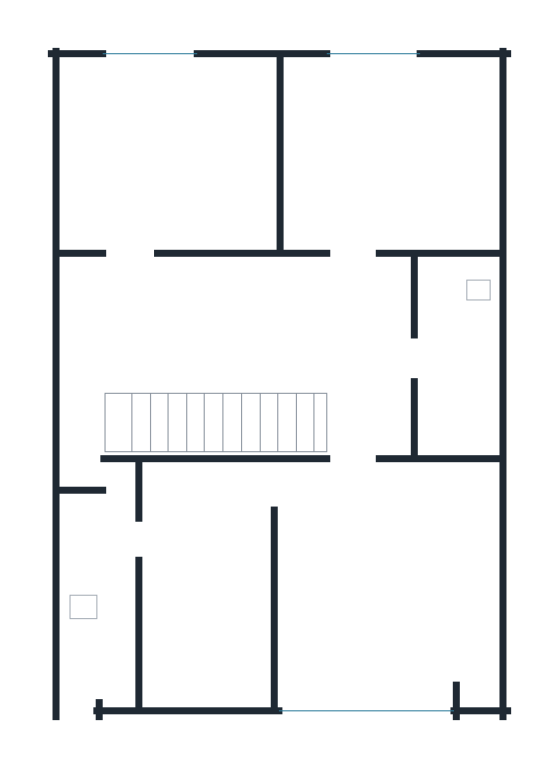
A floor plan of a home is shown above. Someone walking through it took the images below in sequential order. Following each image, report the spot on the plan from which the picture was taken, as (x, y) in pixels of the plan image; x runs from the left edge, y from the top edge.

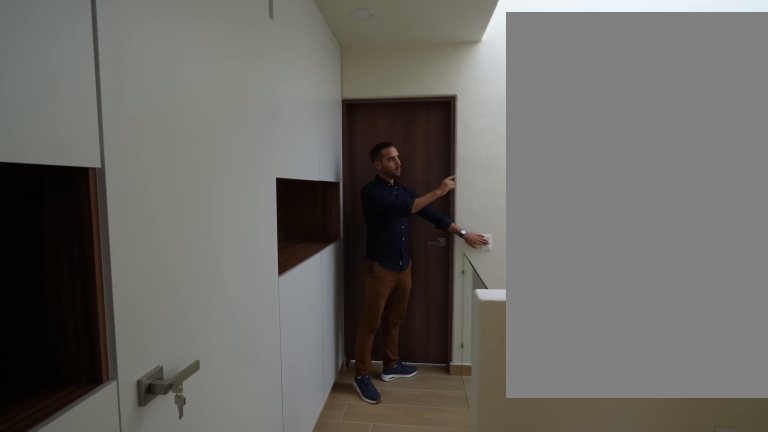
(337, 318)
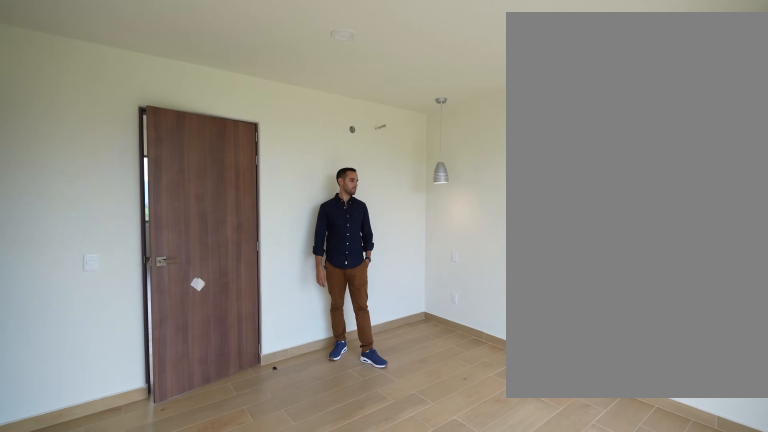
(302, 681)
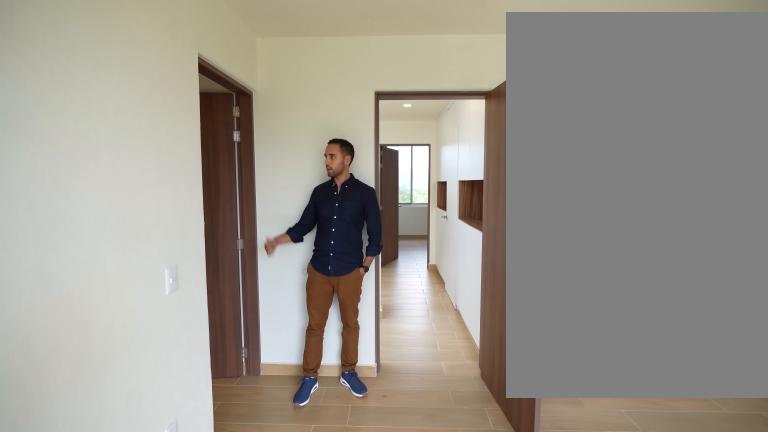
(341, 689)
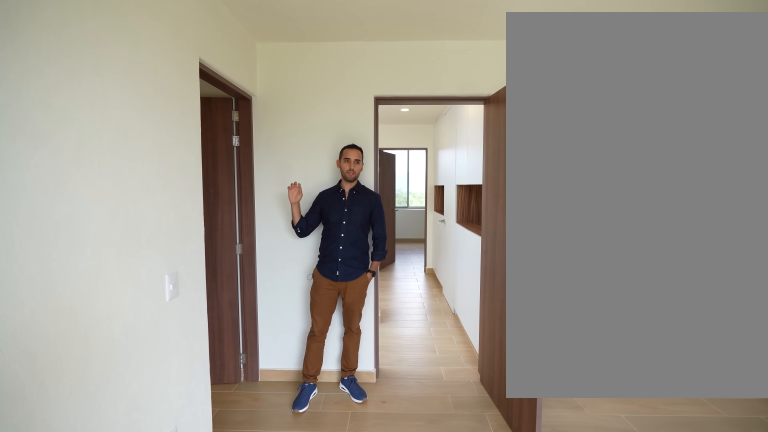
(341, 688)
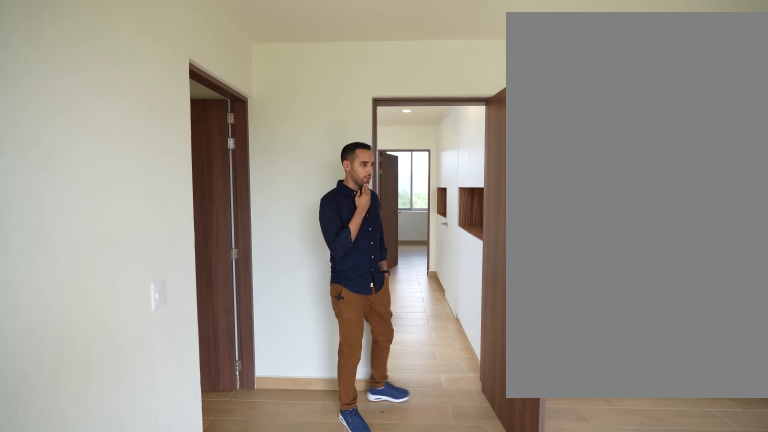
(341, 689)
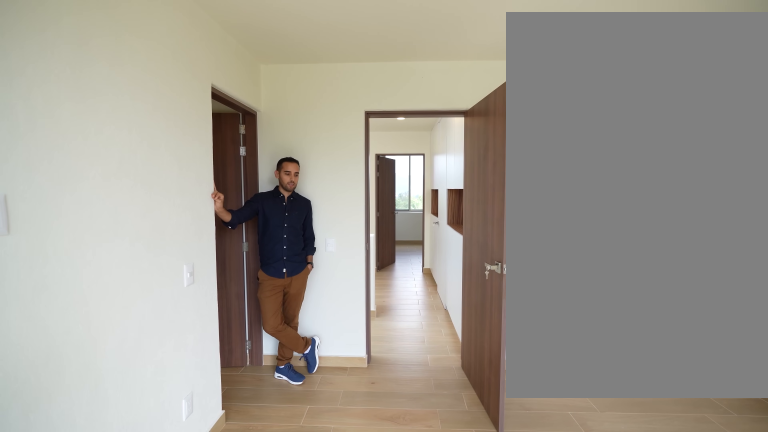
(345, 688)
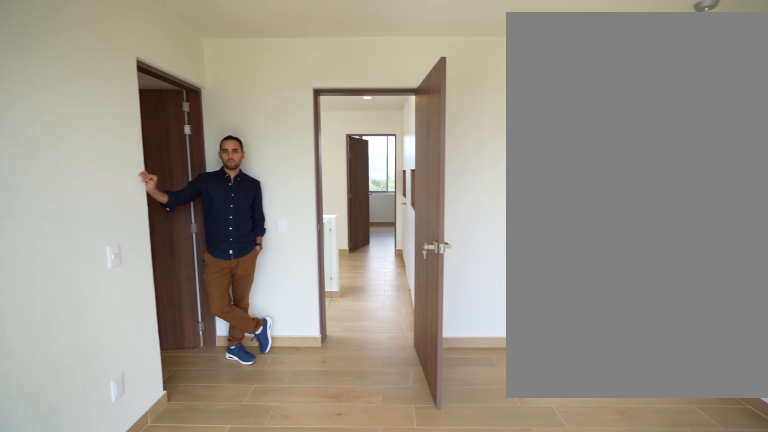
(354, 679)
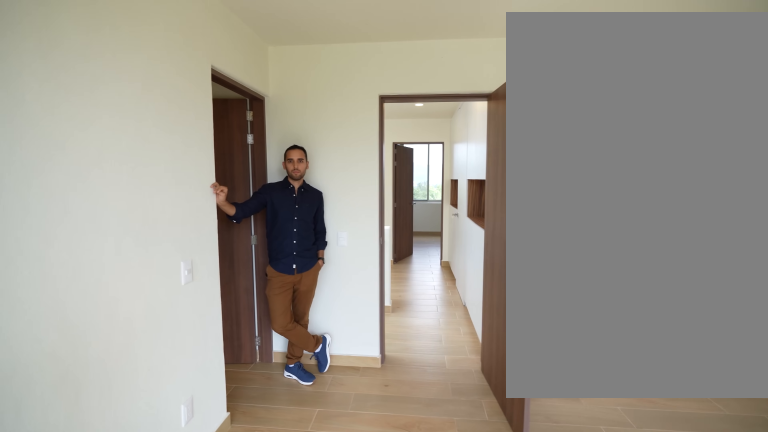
(354, 679)
